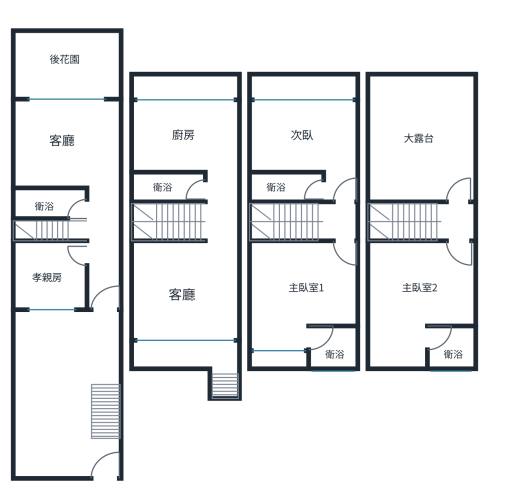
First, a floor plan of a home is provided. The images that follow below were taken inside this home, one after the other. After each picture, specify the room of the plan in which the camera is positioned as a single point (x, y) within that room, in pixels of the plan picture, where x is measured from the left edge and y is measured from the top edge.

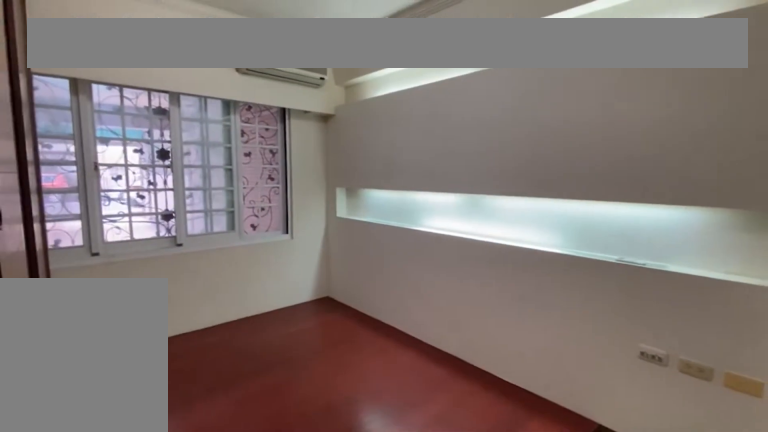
(53, 276)
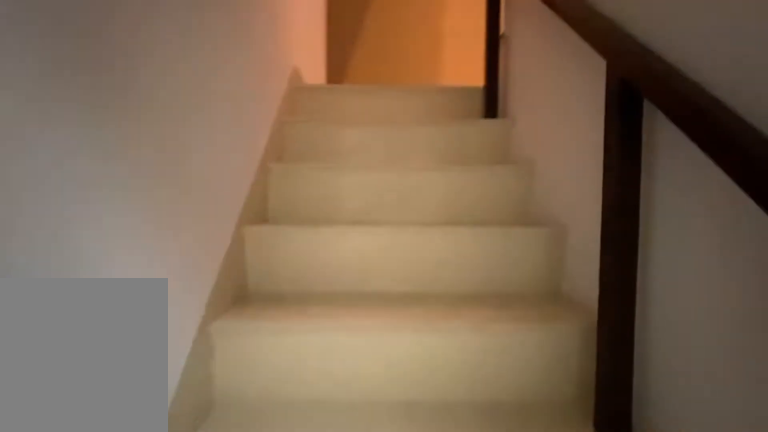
(54, 229)
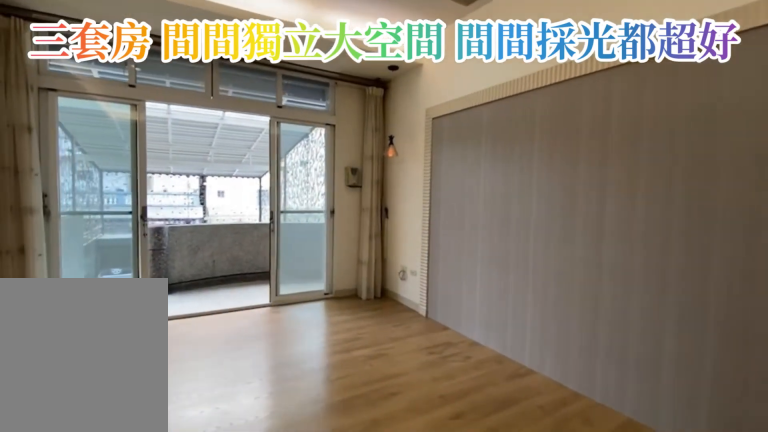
(189, 295)
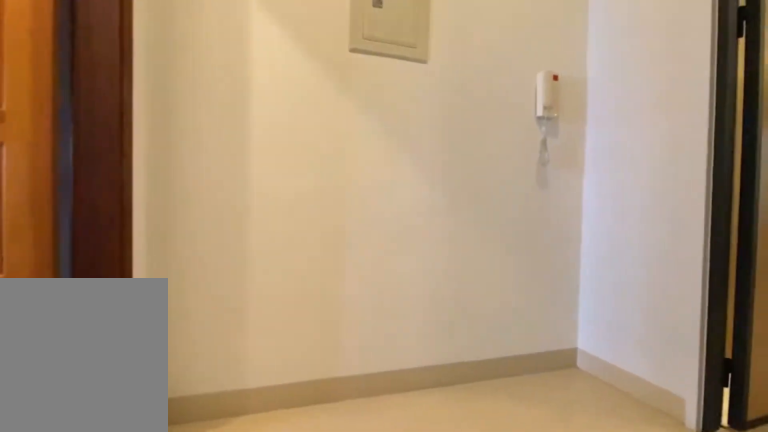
(286, 222)
